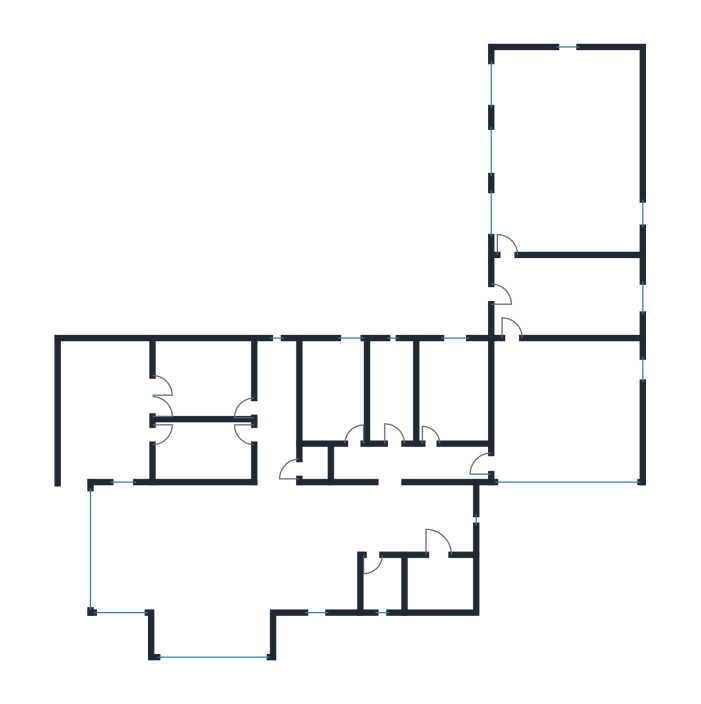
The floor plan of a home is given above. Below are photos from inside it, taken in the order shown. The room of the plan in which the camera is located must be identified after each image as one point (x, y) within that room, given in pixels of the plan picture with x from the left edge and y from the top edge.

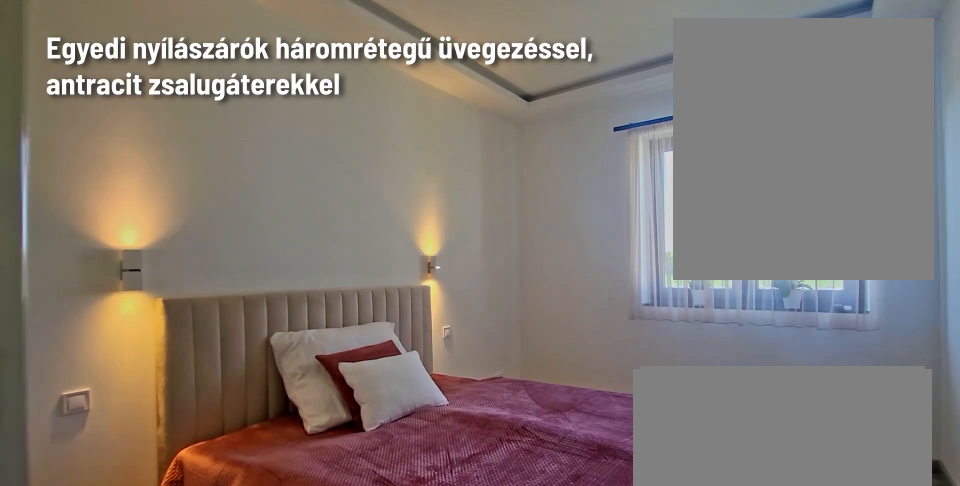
(337, 393)
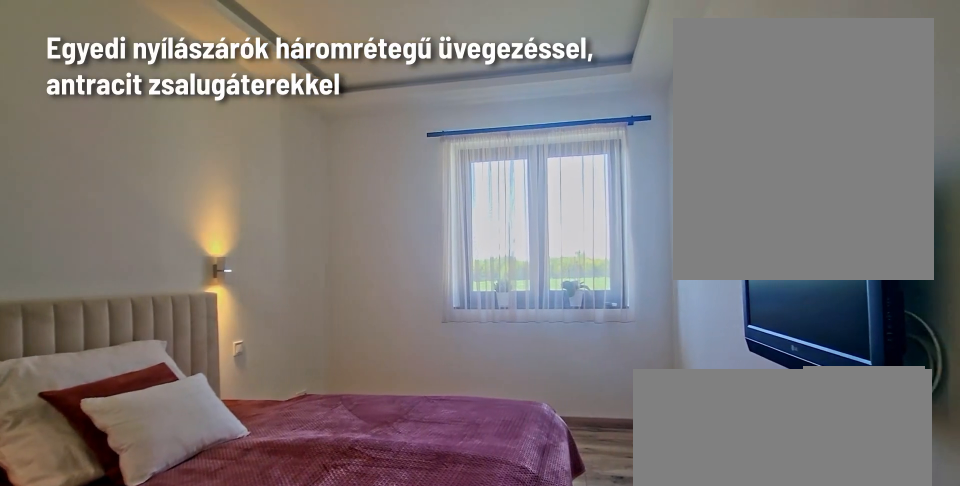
(337, 394)
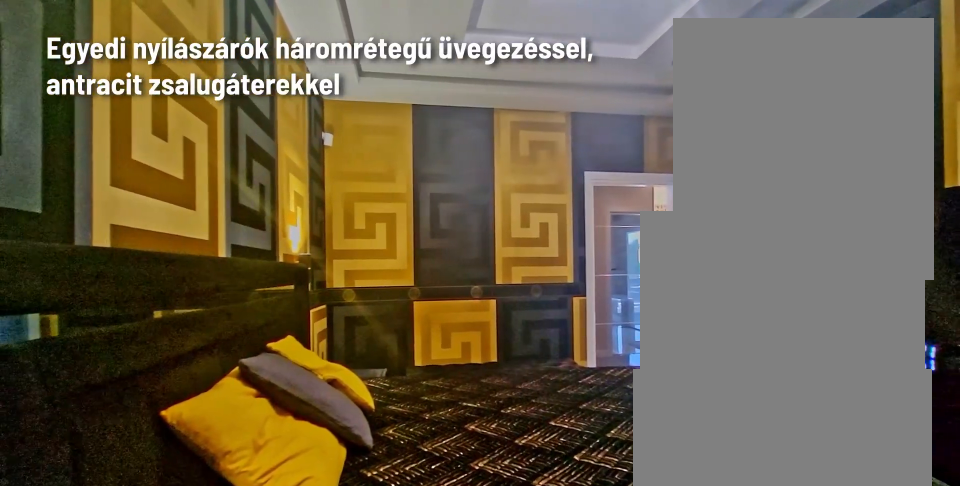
(204, 380)
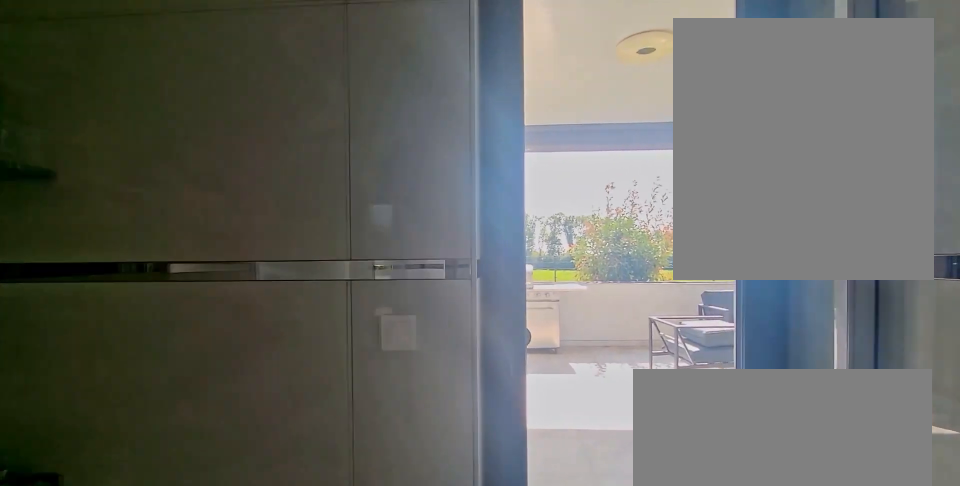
(205, 450)
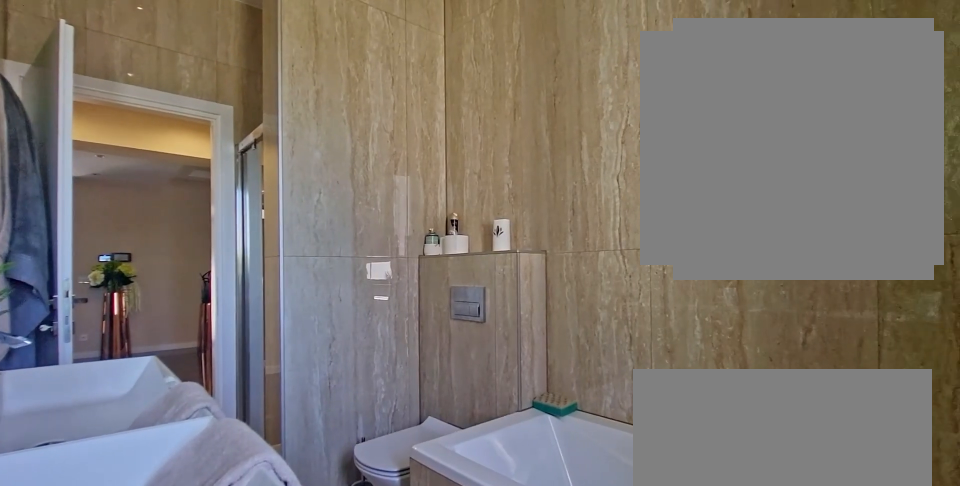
(392, 394)
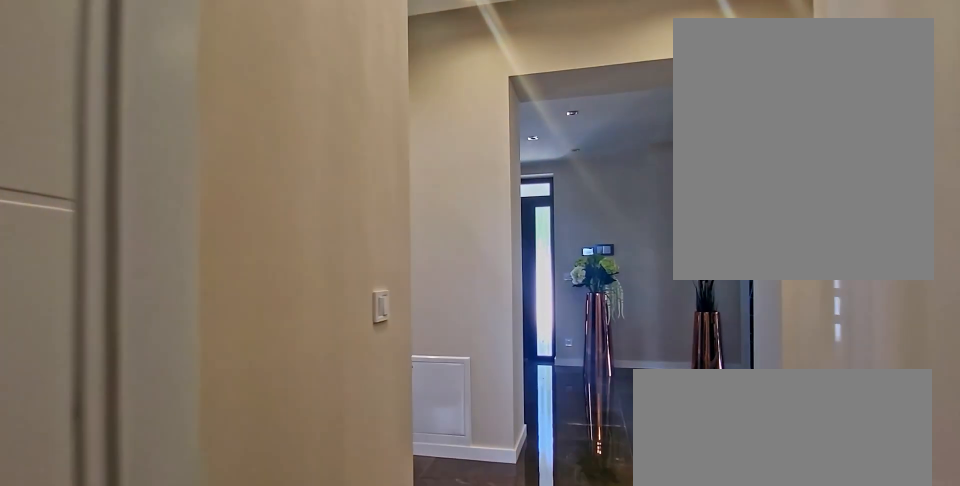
(391, 393)
